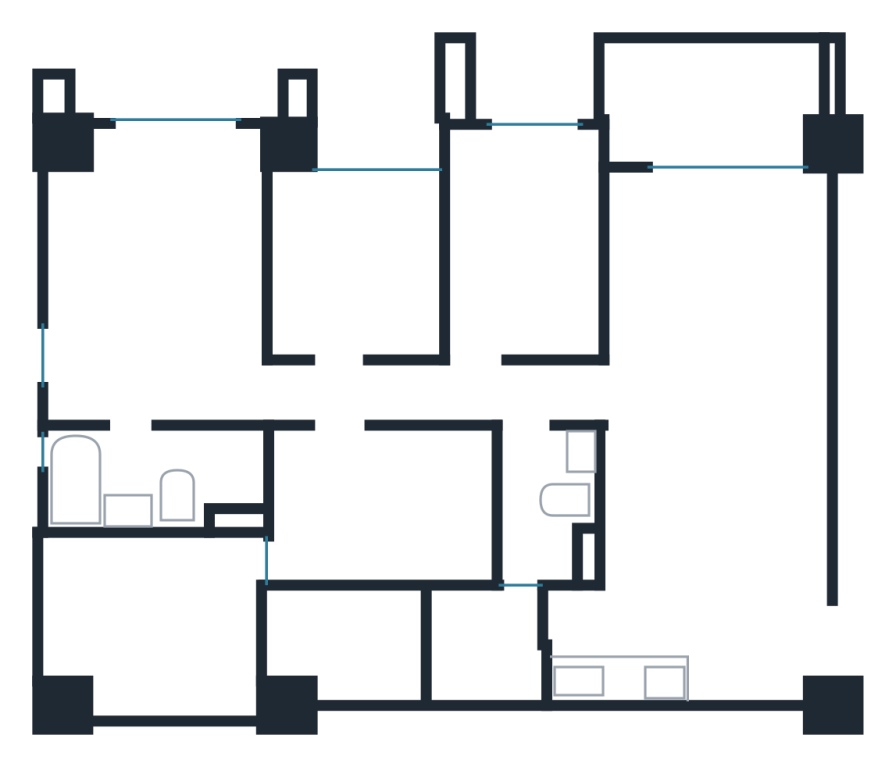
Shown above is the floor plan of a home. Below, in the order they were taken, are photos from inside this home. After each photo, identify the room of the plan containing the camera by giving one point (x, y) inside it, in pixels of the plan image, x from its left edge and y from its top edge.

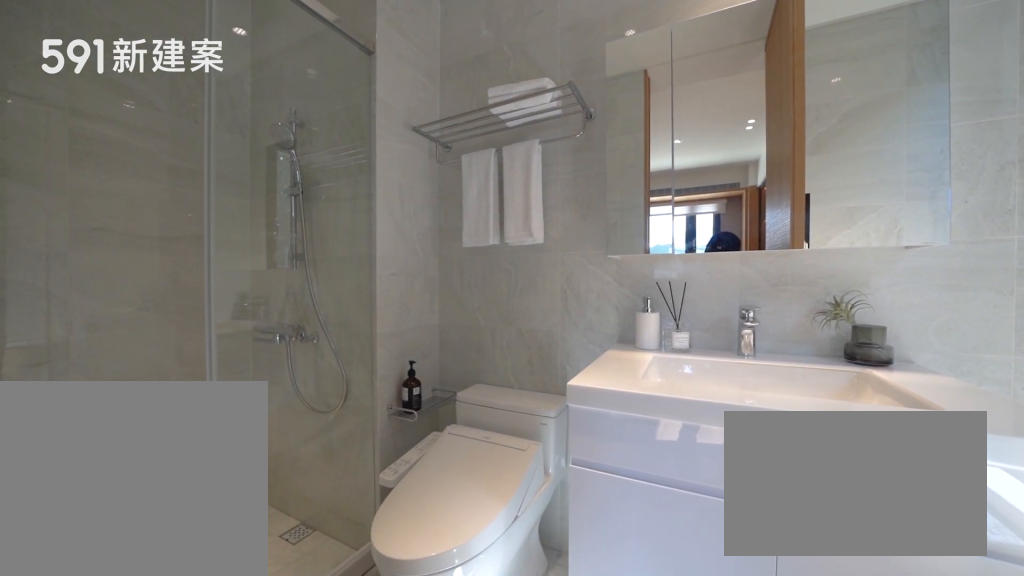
(152, 478)
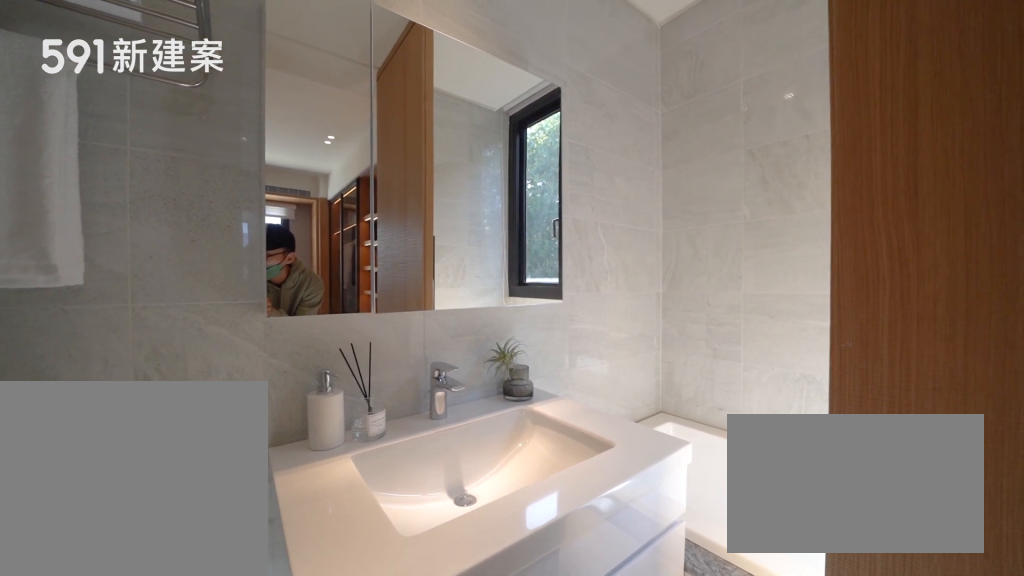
(152, 478)
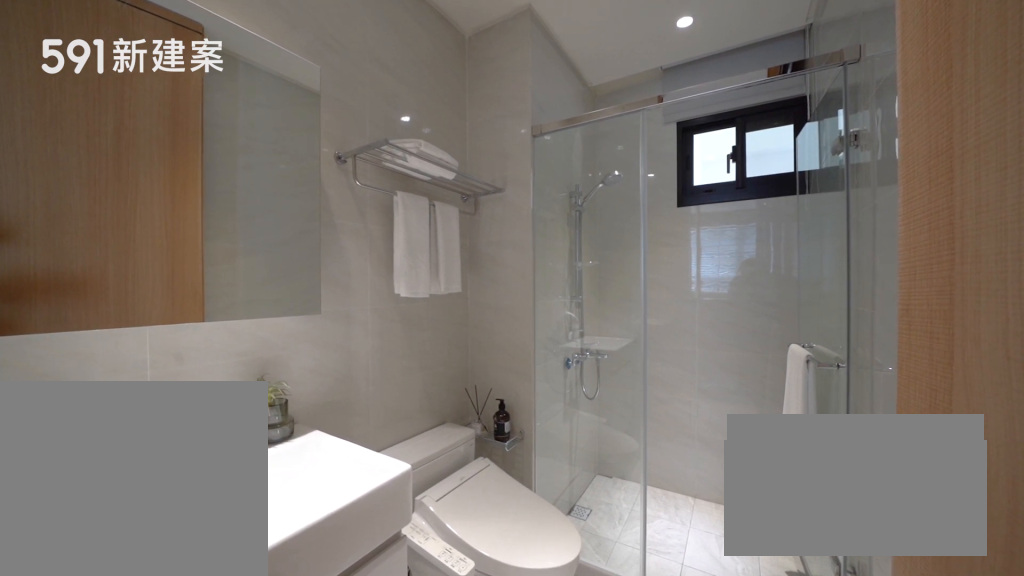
(546, 508)
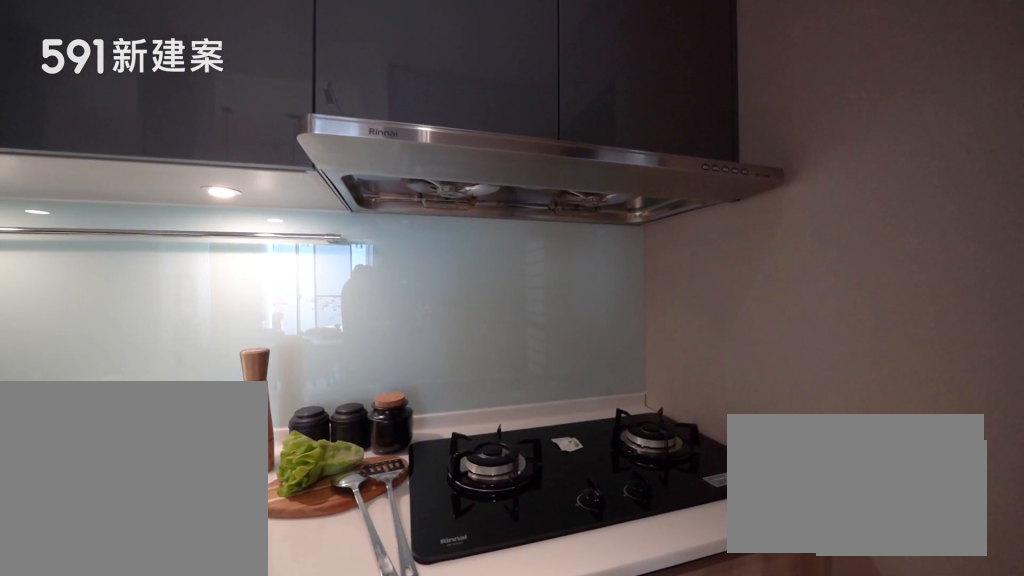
(643, 647)
